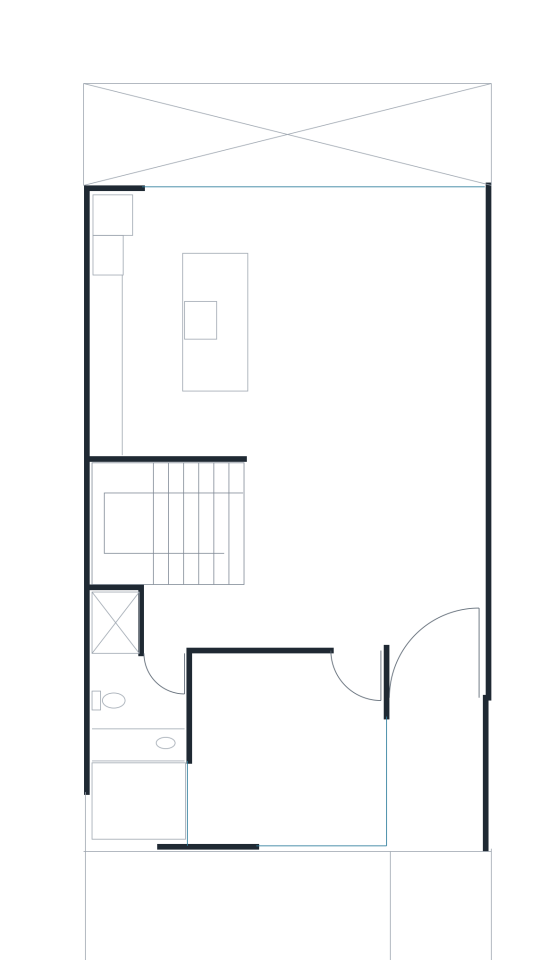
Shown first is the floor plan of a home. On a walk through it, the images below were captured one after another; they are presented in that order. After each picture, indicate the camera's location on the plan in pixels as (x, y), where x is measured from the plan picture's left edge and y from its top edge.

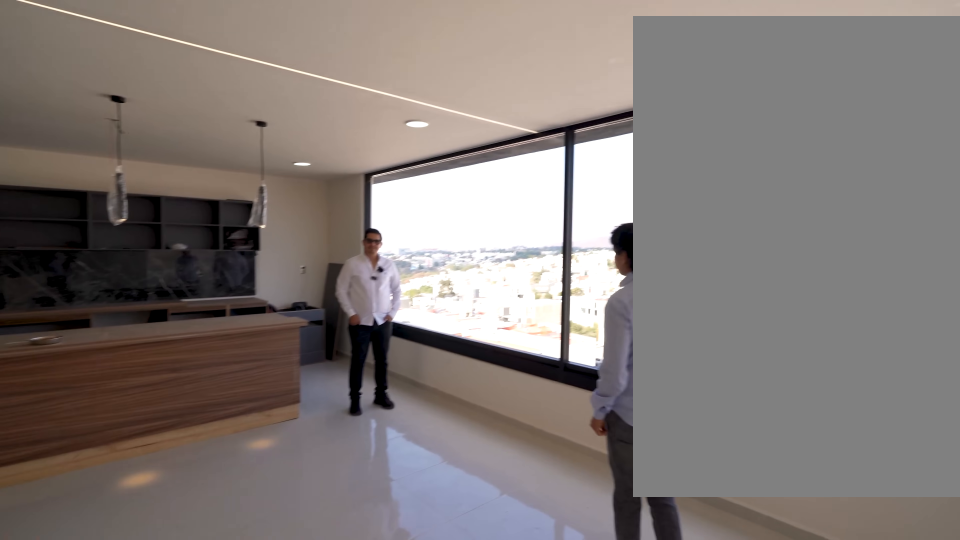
(438, 232)
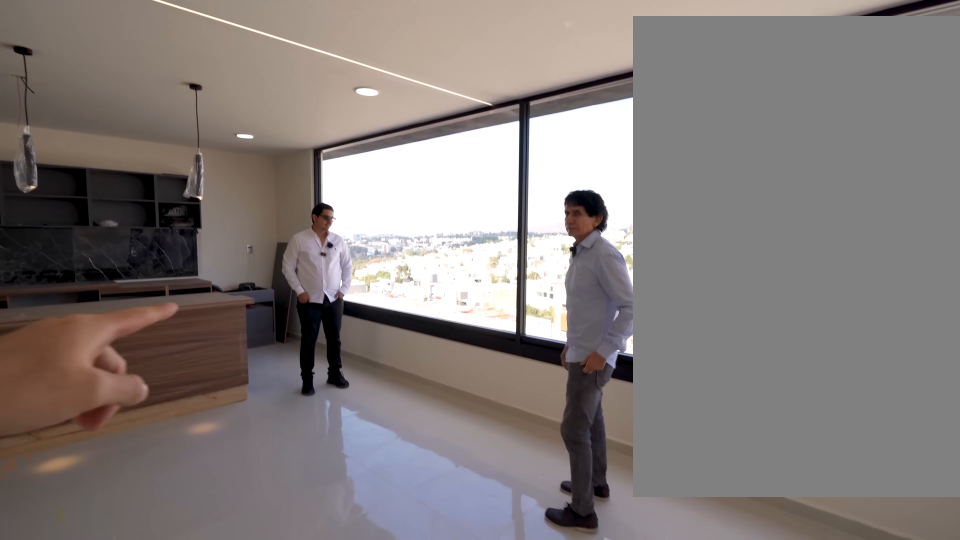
(438, 226)
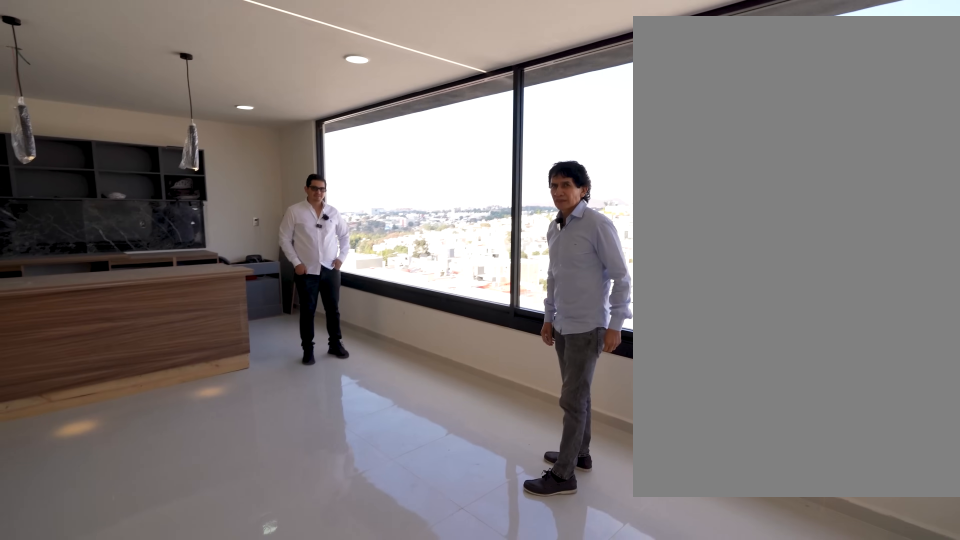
(438, 227)
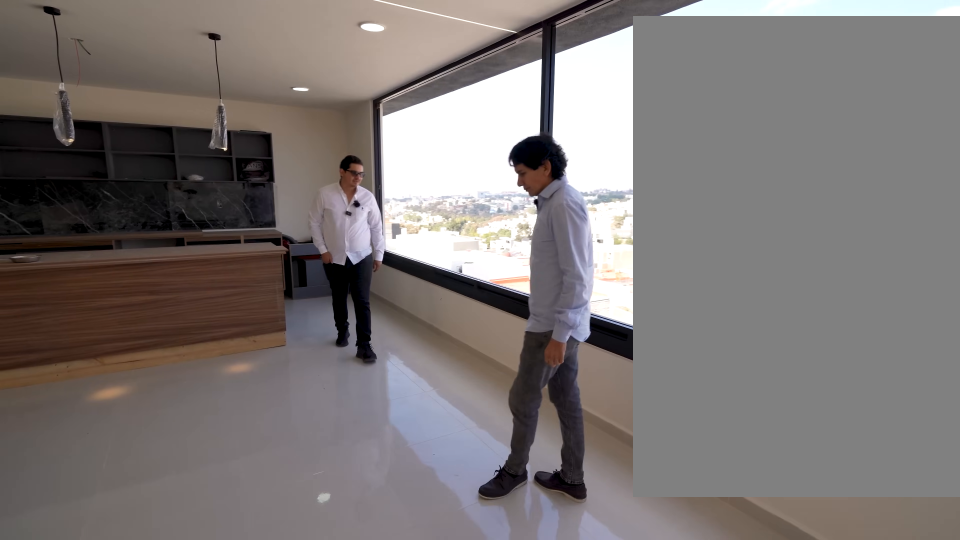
(438, 225)
